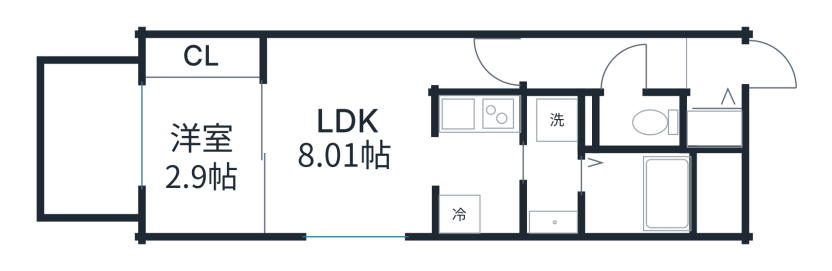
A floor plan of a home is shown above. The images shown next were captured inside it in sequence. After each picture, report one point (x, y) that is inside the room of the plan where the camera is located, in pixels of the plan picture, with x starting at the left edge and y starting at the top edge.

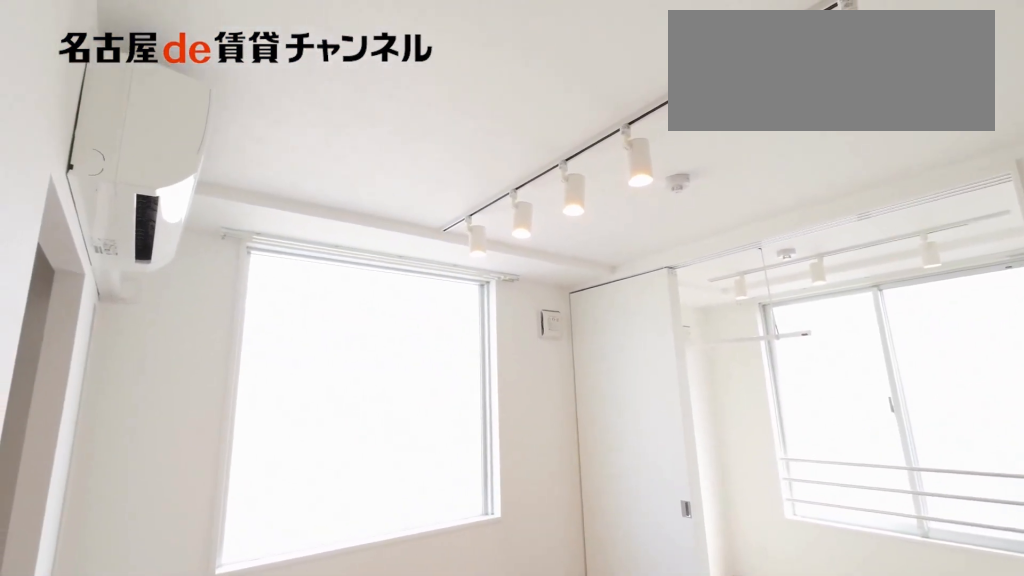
(362, 125)
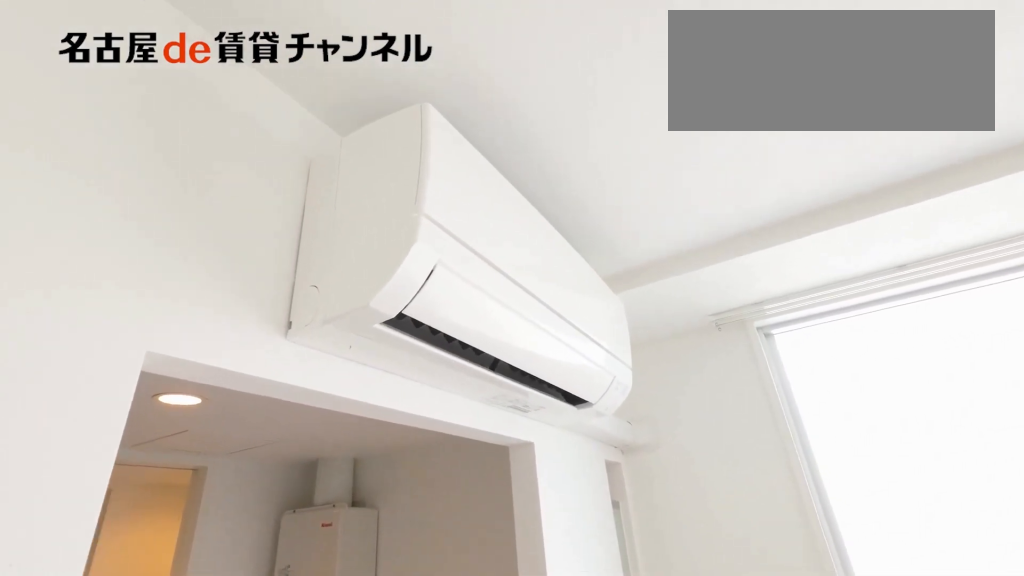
(362, 125)
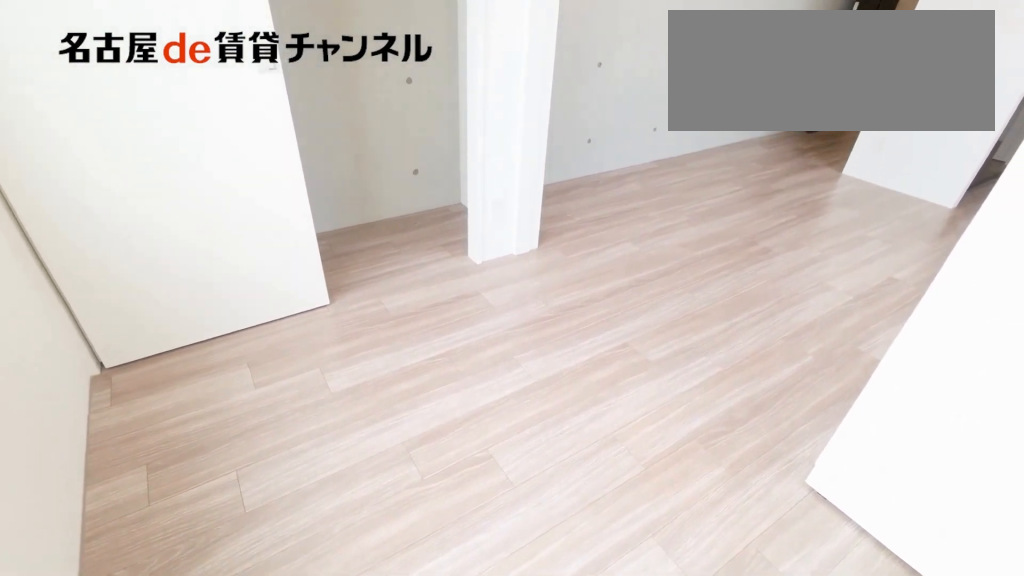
(200, 157)
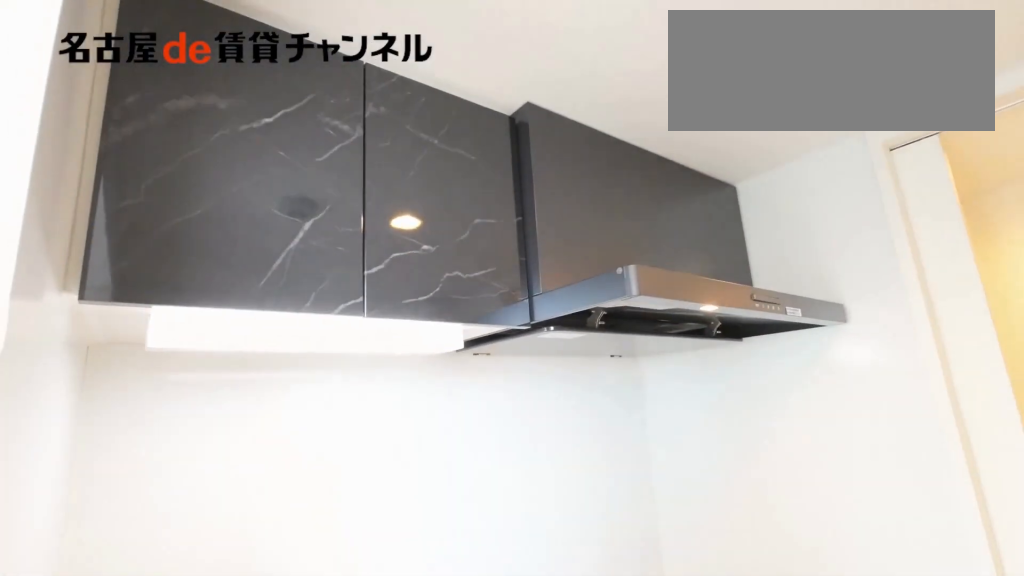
(479, 166)
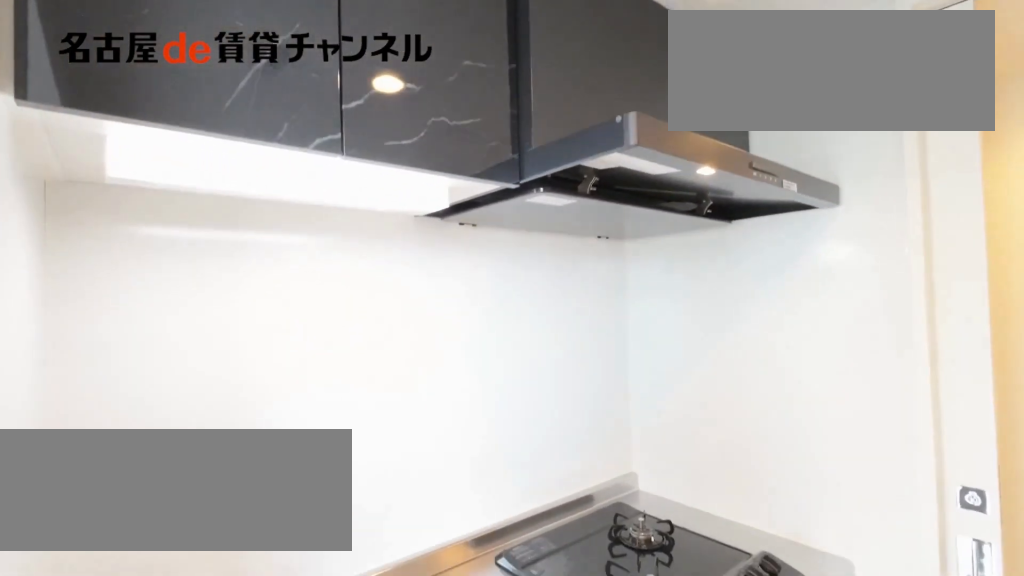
(479, 166)
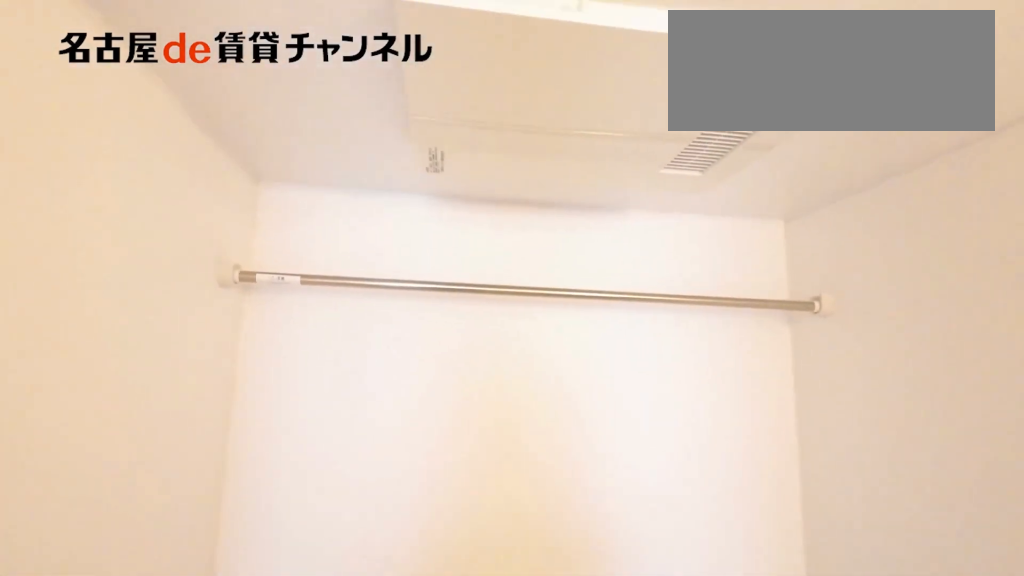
(639, 198)
